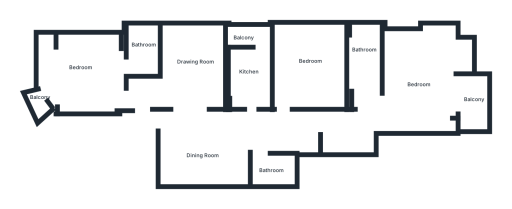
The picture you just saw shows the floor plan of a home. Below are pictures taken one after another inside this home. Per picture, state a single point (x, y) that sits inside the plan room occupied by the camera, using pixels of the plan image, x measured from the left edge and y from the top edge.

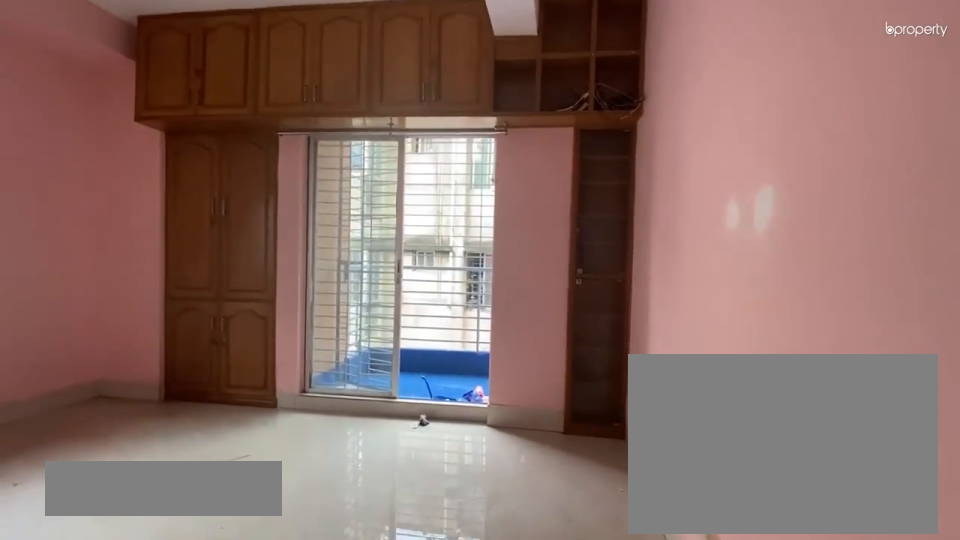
(418, 91)
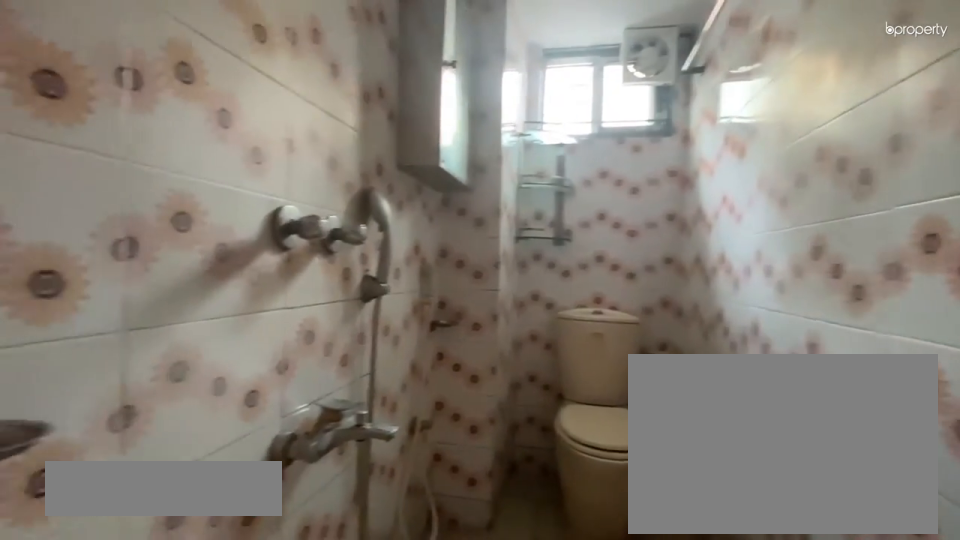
(365, 62)
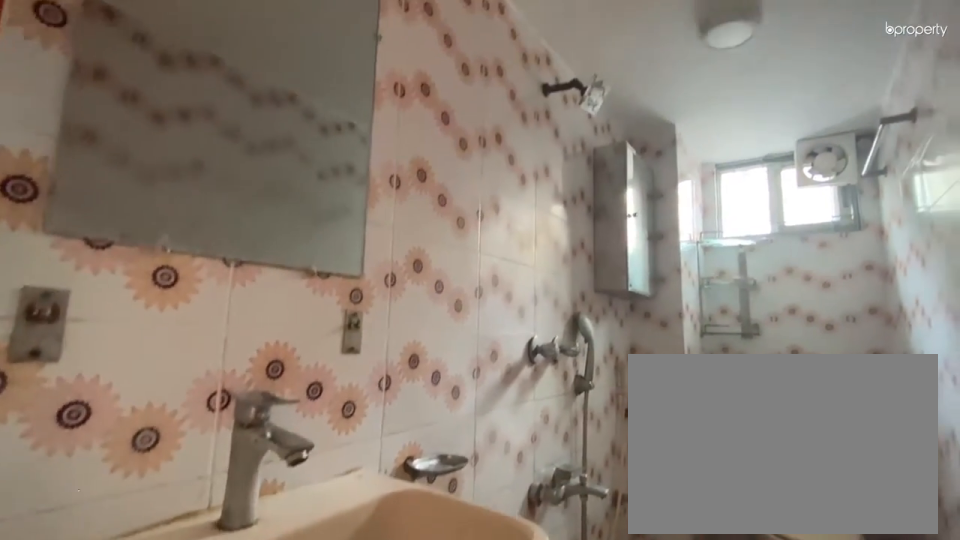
(365, 62)
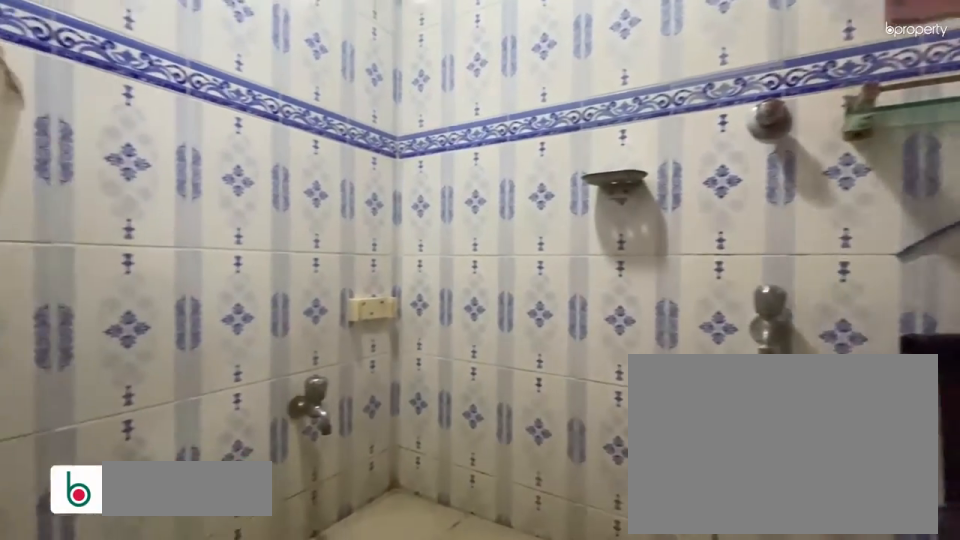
(270, 168)
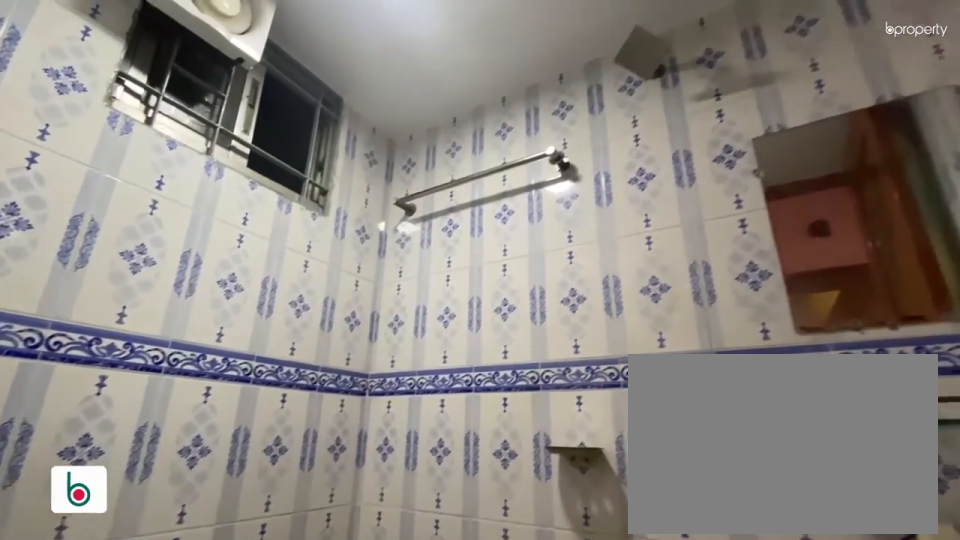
(270, 168)
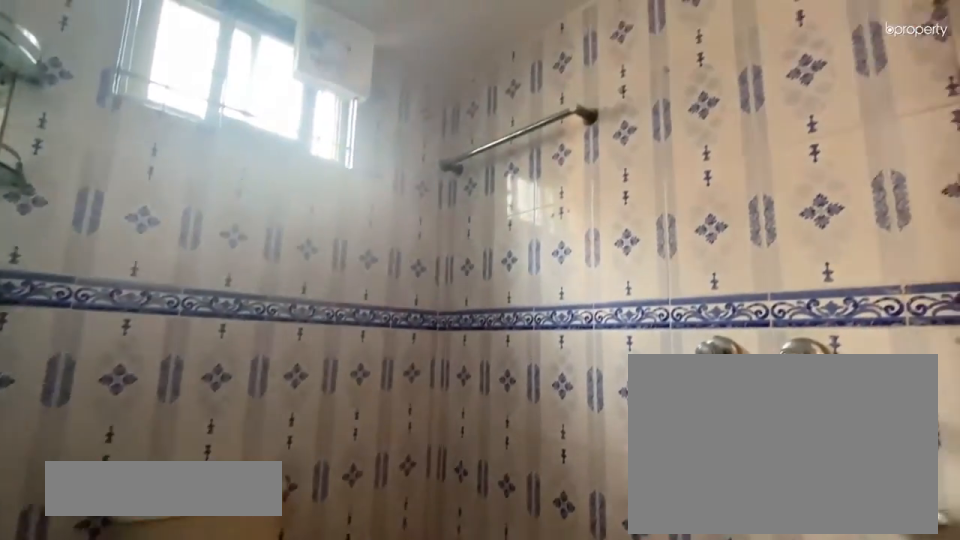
(146, 50)
